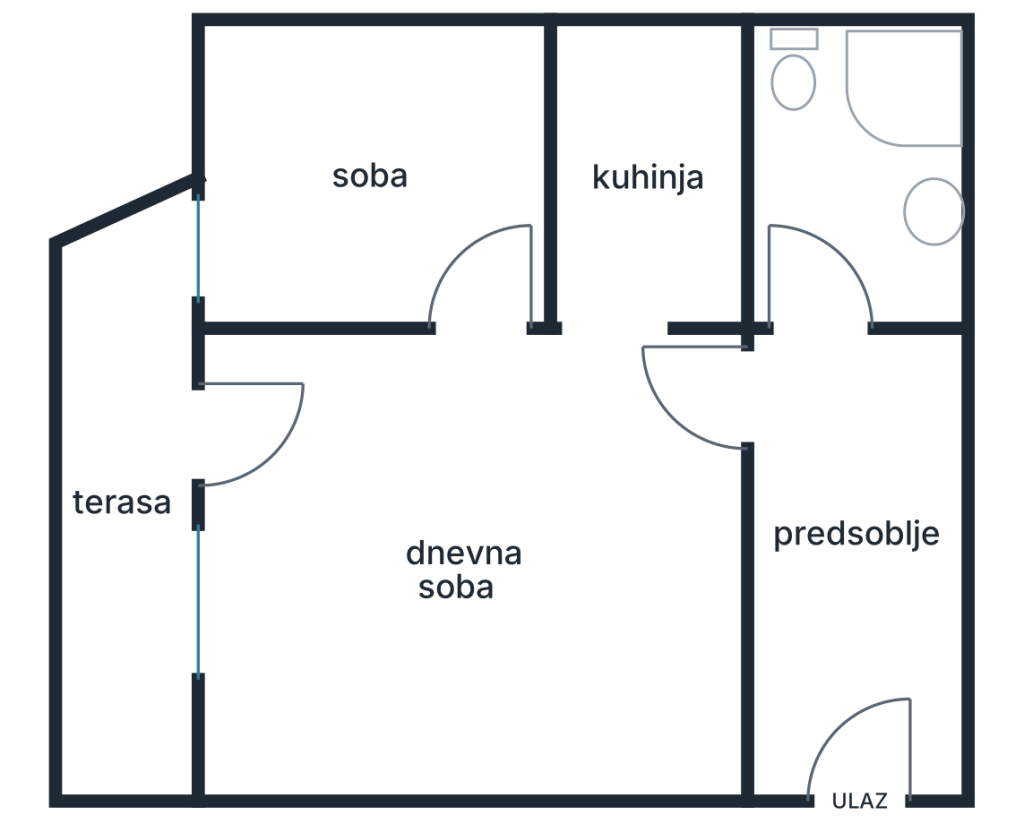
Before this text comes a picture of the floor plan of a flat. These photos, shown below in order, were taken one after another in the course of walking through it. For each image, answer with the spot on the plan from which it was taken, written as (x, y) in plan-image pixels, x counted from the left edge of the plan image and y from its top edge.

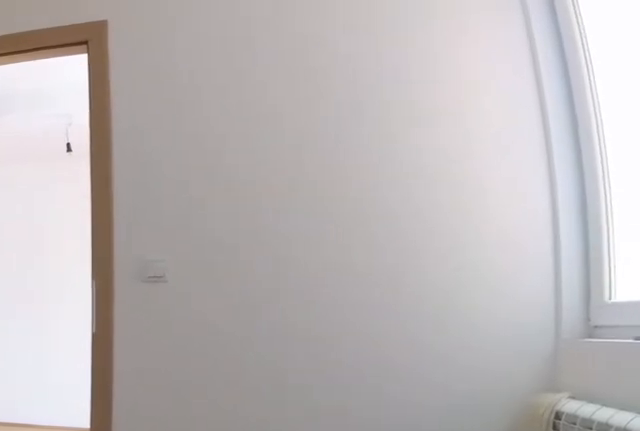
(384, 128)
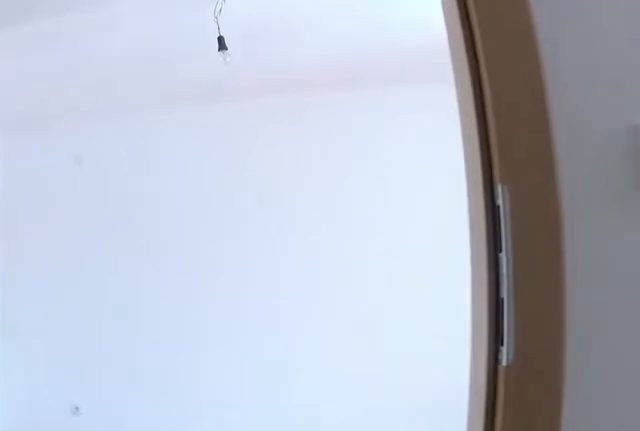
(462, 208)
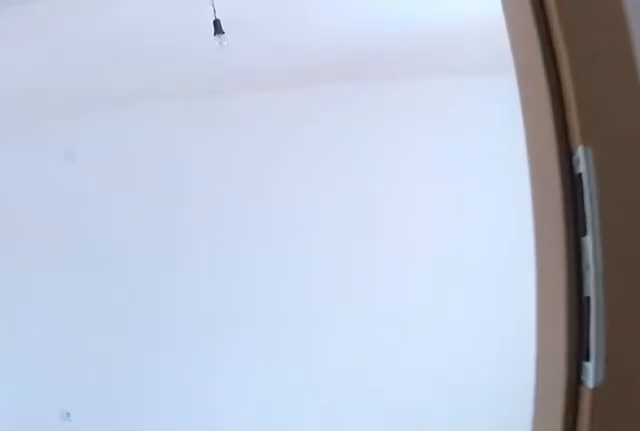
(471, 219)
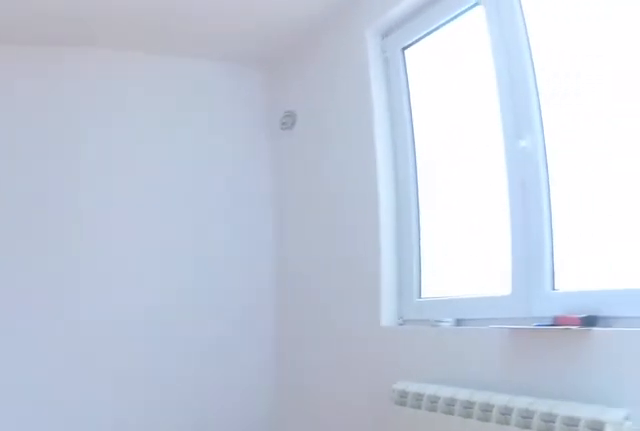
(482, 333)
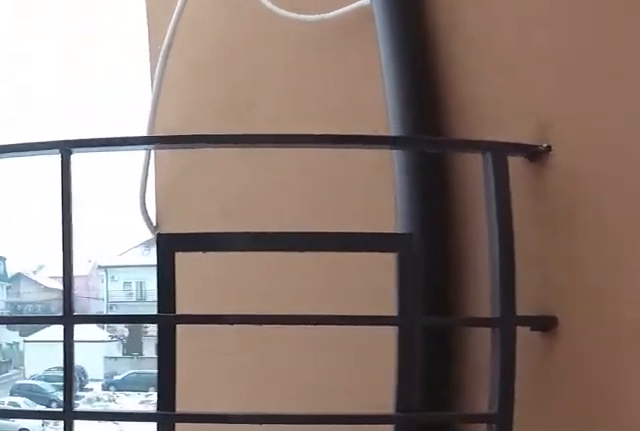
(223, 424)
